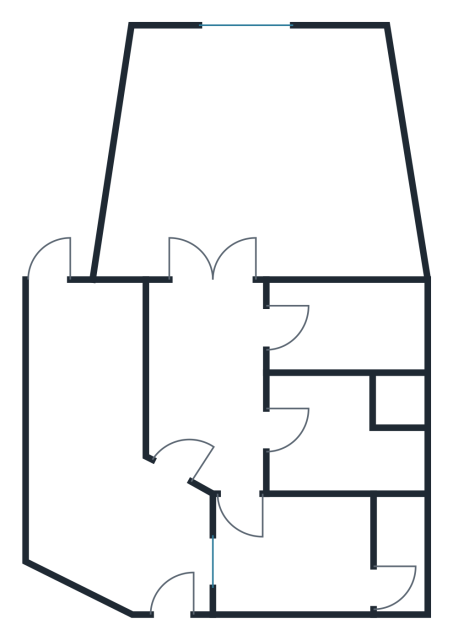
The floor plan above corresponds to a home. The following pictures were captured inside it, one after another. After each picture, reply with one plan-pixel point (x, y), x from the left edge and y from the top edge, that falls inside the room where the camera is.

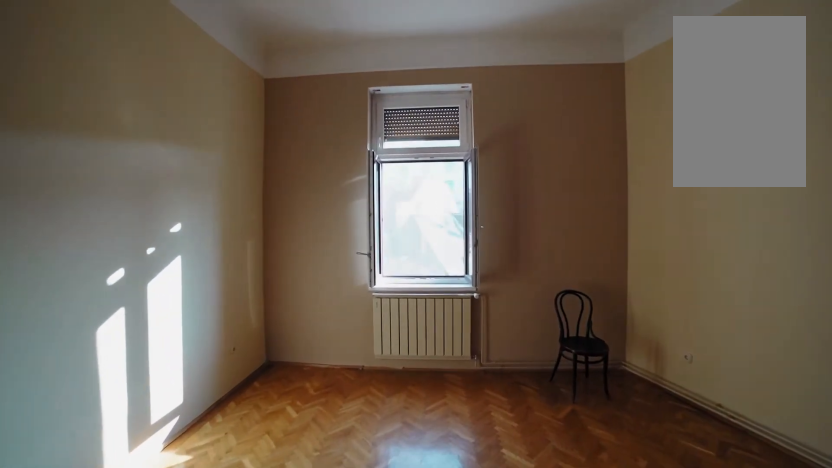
(223, 197)
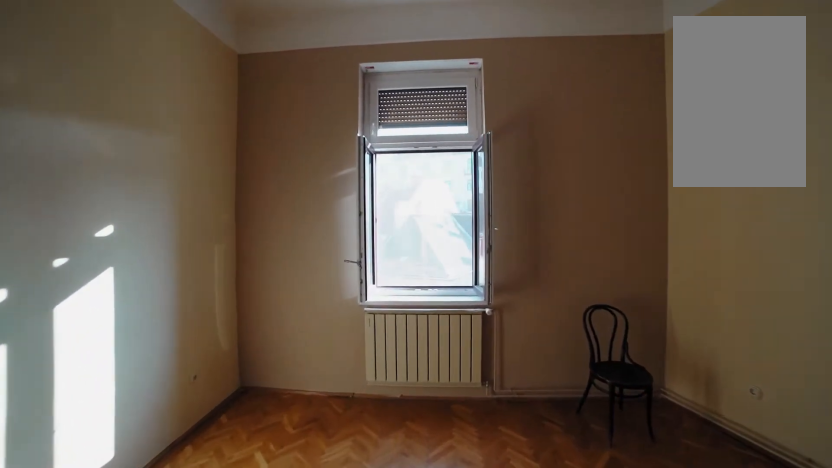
(225, 180)
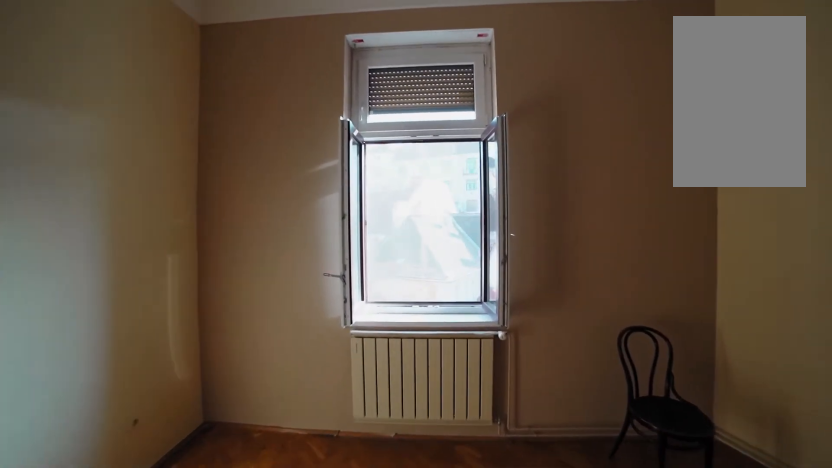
(228, 162)
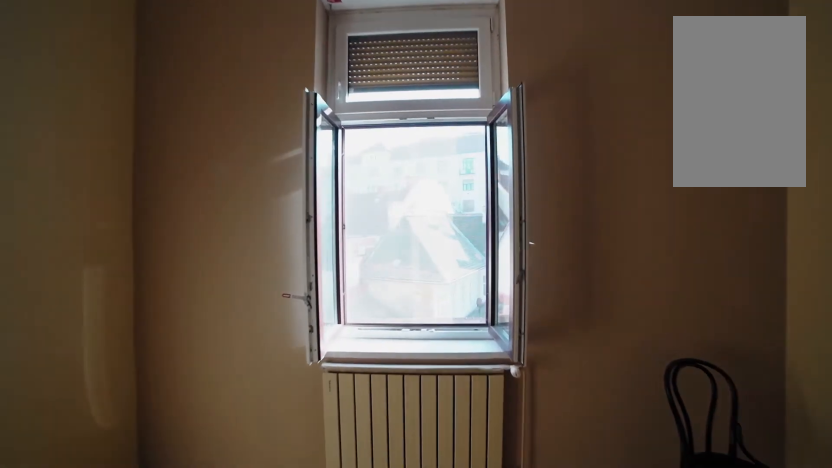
(232, 142)
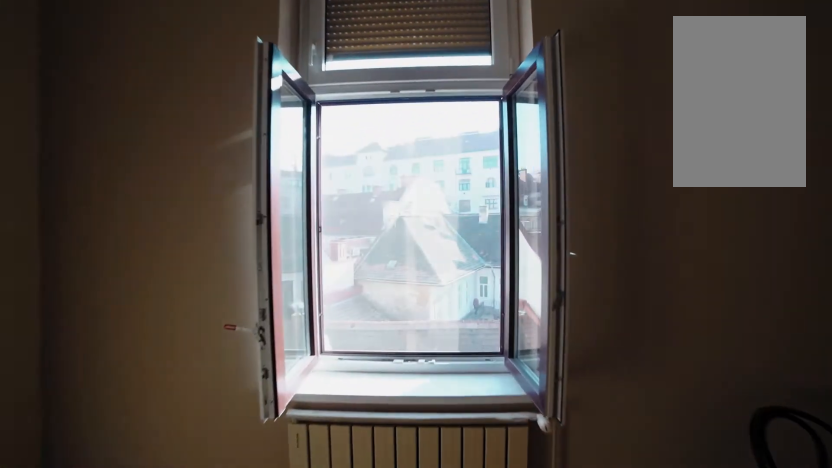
(235, 125)
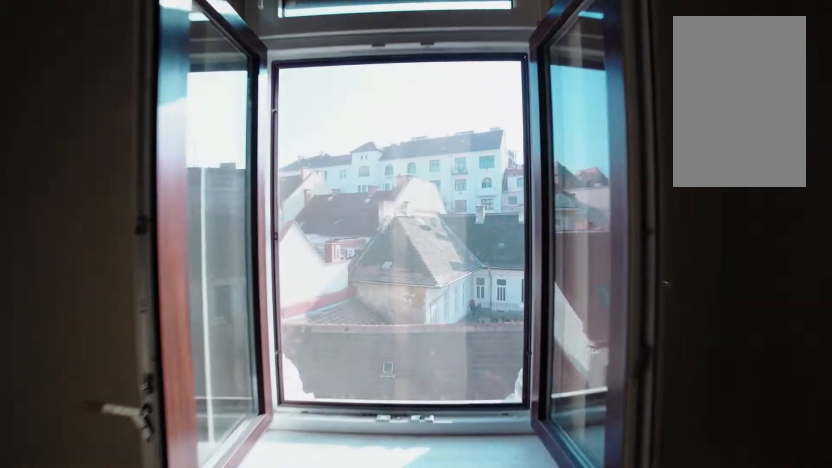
(238, 106)
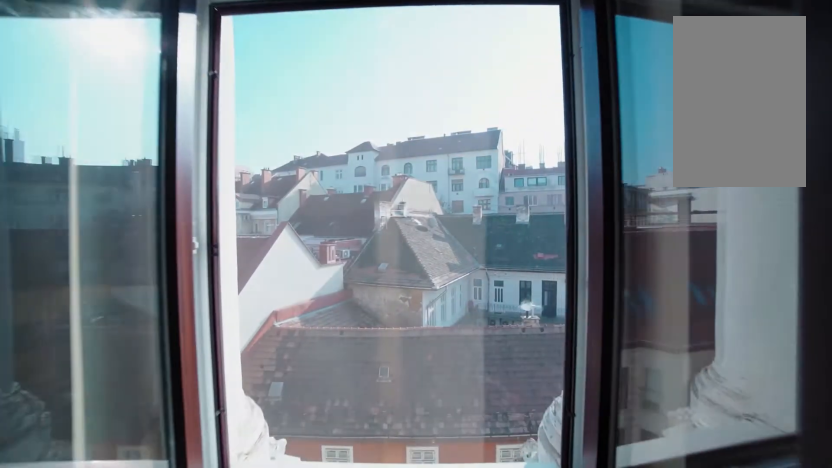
(241, 90)
